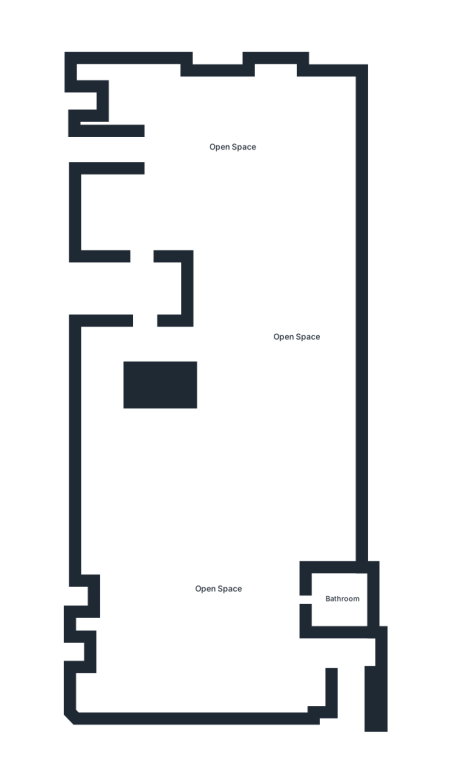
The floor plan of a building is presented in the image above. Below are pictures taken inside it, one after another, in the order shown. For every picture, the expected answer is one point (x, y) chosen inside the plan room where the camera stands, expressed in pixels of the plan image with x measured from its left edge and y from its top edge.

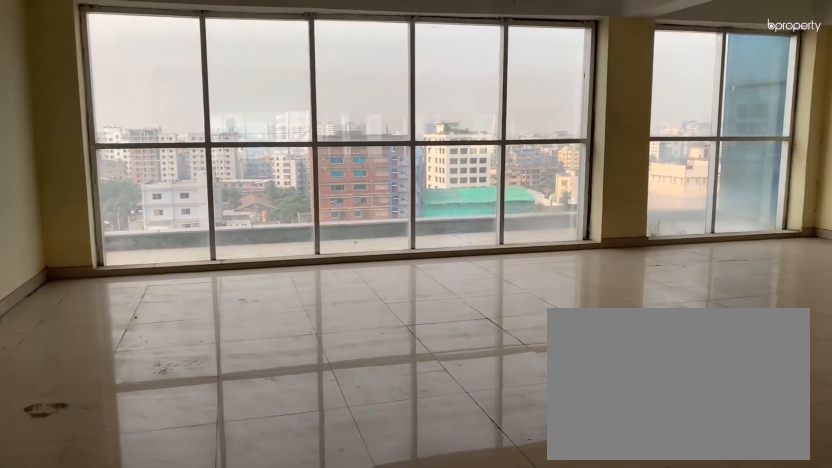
(234, 147)
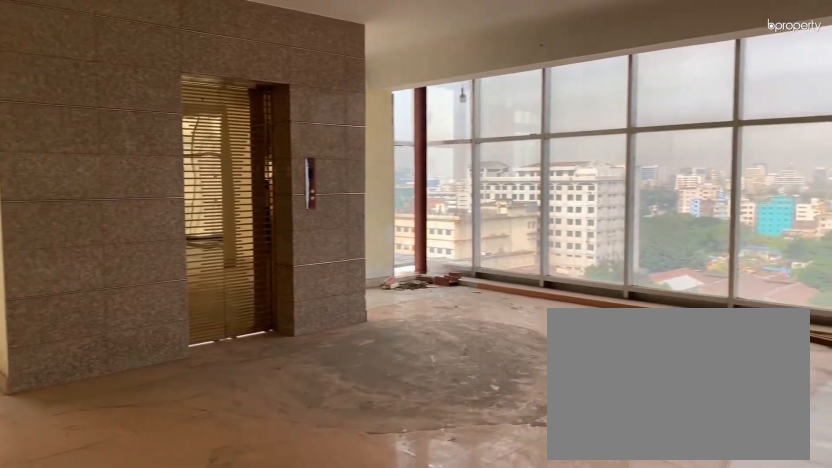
(234, 147)
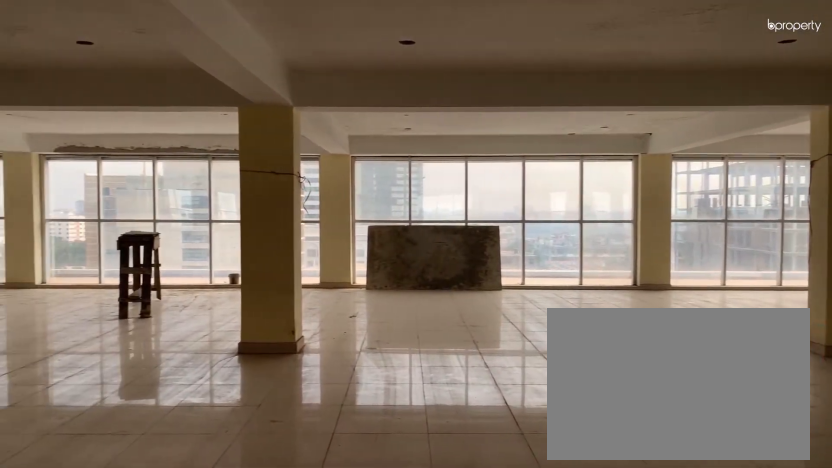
(294, 338)
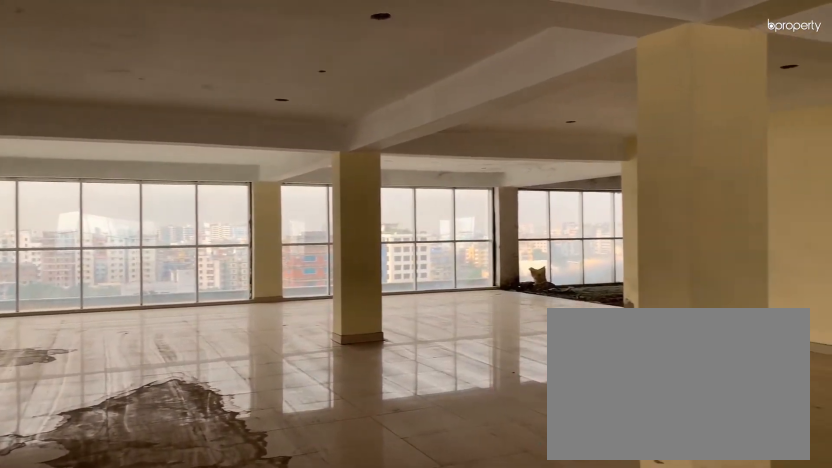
(295, 337)
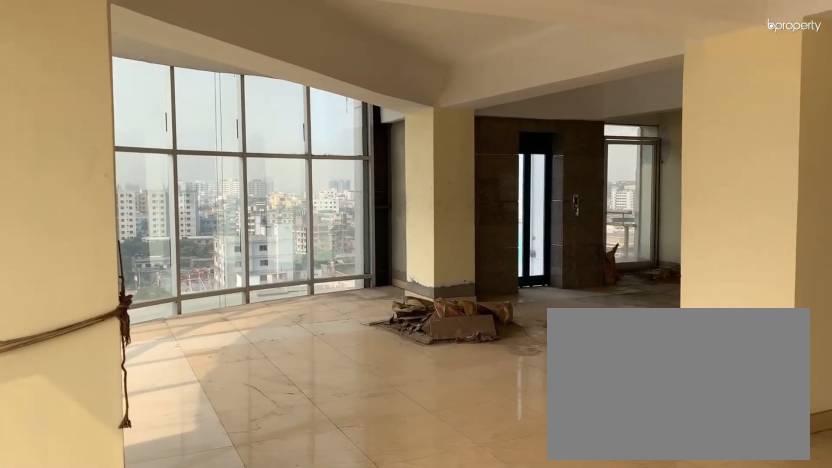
(217, 589)
